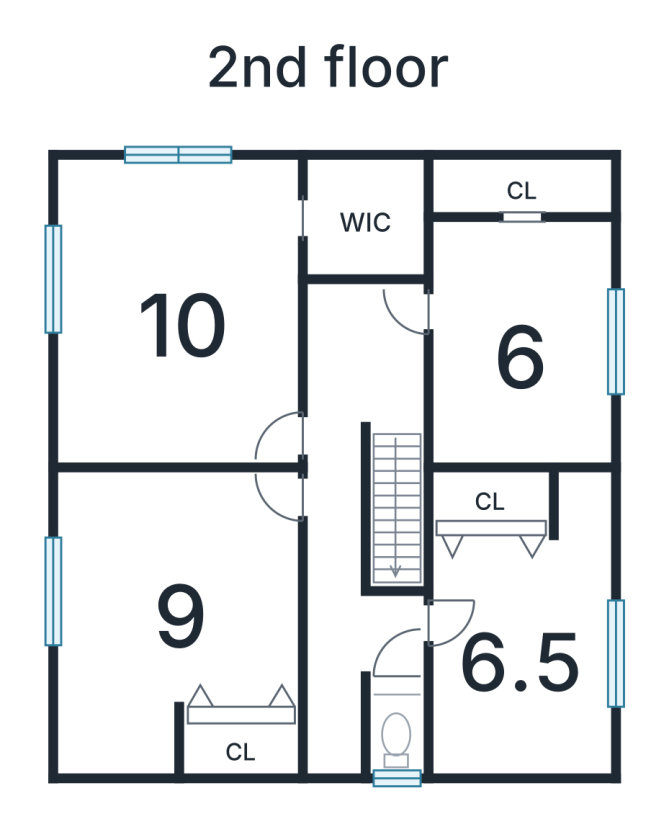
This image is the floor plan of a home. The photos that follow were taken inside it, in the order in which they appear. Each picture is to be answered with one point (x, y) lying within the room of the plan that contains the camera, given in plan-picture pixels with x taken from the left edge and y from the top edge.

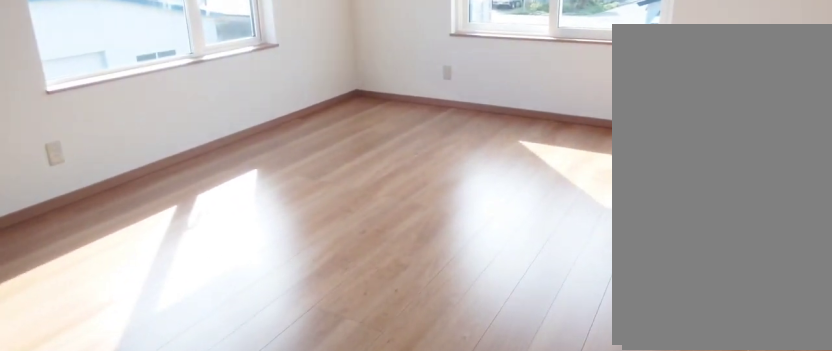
(180, 324)
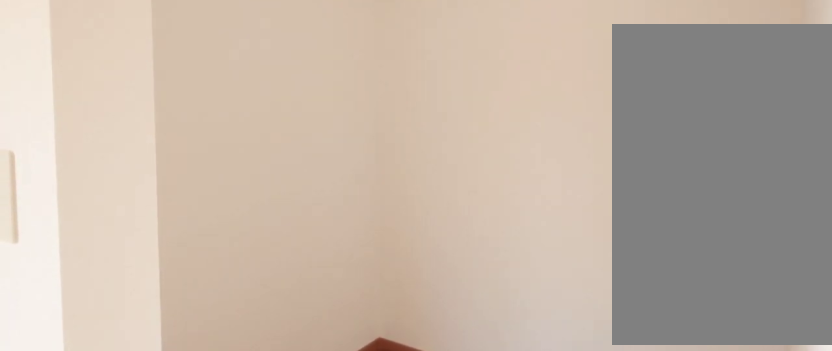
(357, 229)
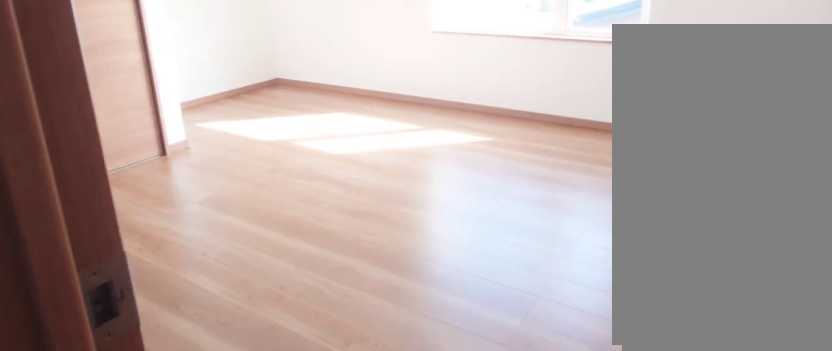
(175, 617)
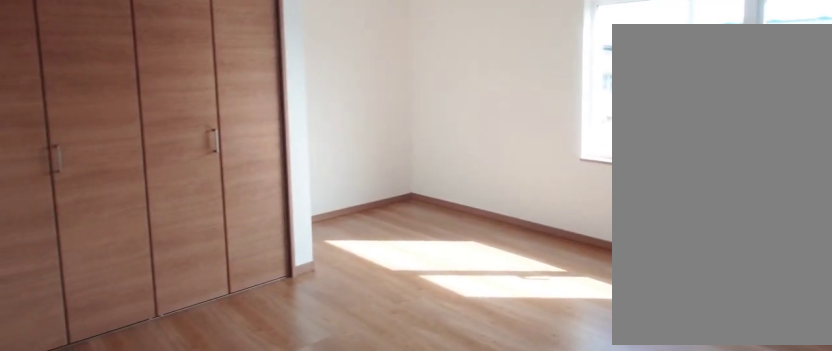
(175, 617)
